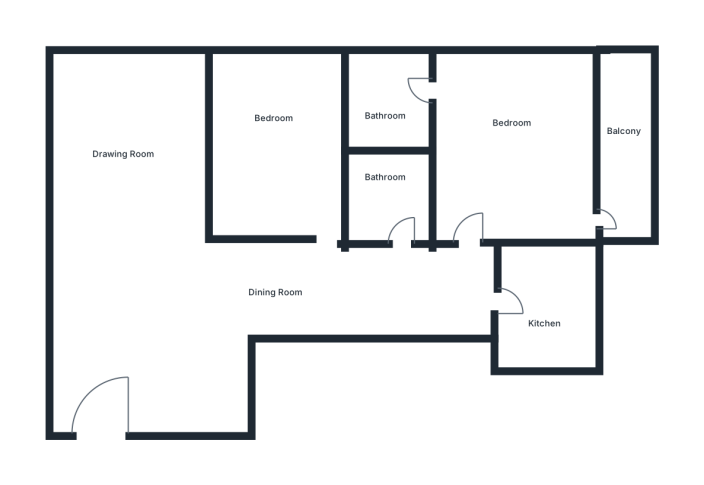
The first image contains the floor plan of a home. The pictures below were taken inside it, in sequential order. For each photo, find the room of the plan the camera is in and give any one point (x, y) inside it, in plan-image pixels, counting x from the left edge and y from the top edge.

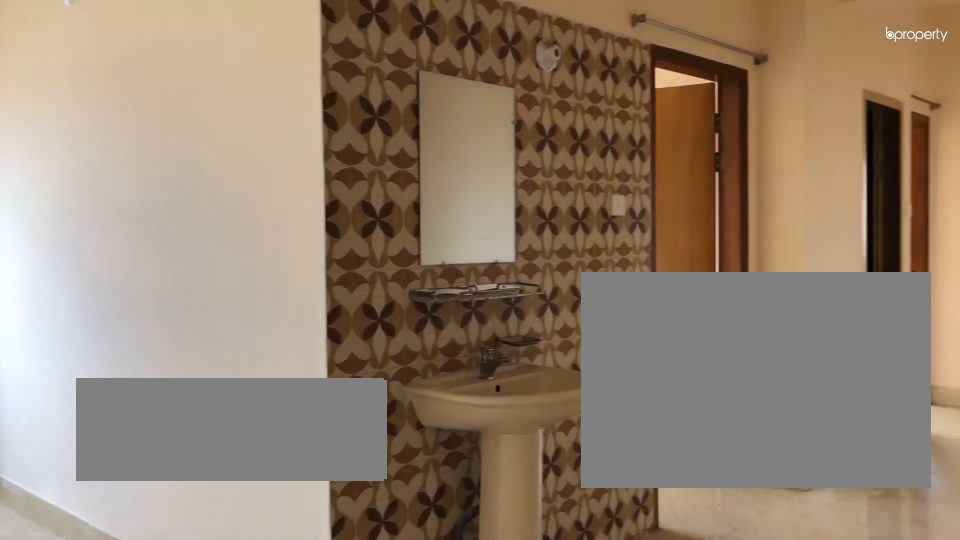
(155, 302)
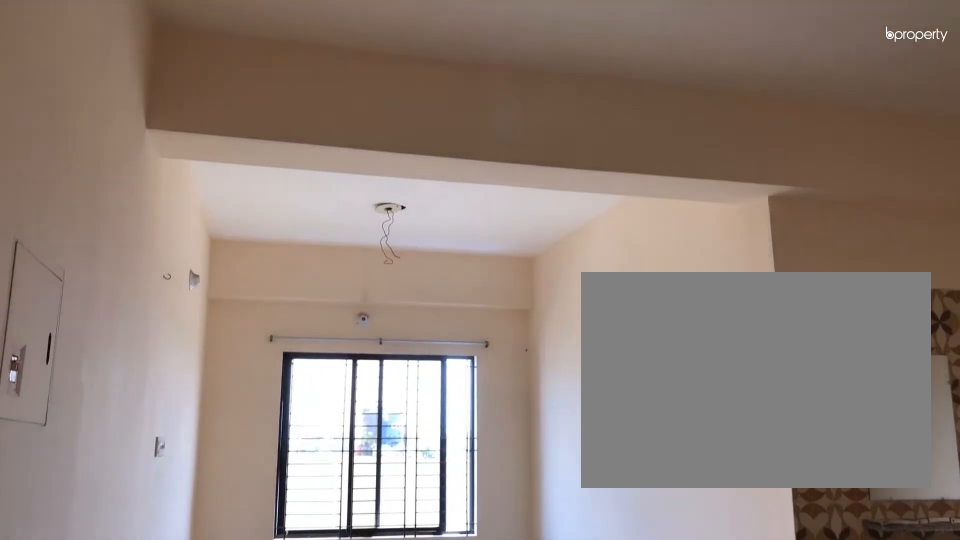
(155, 302)
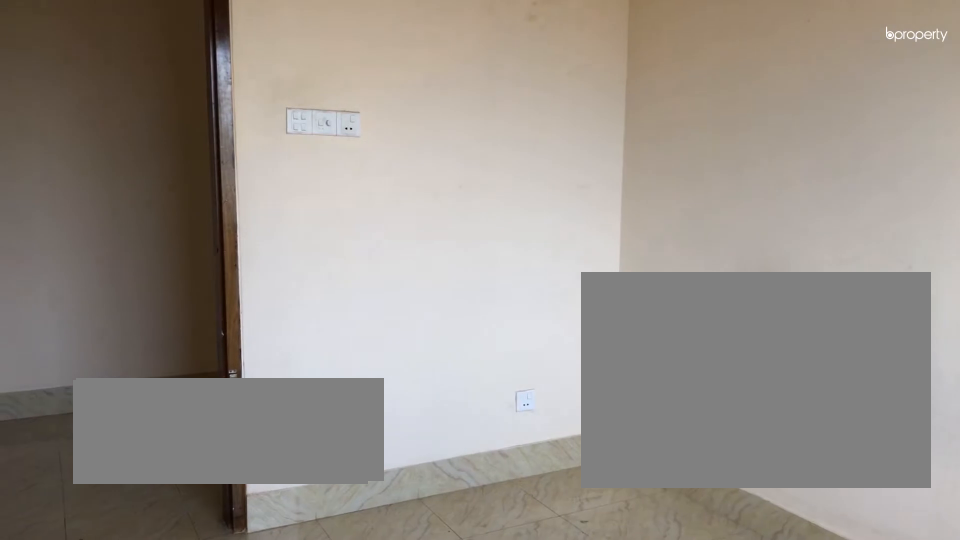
(283, 154)
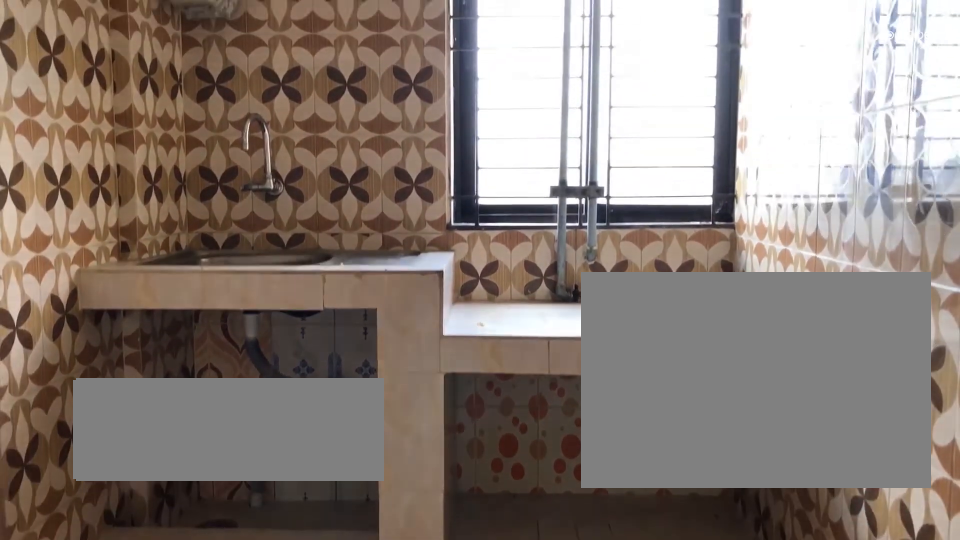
(540, 300)
